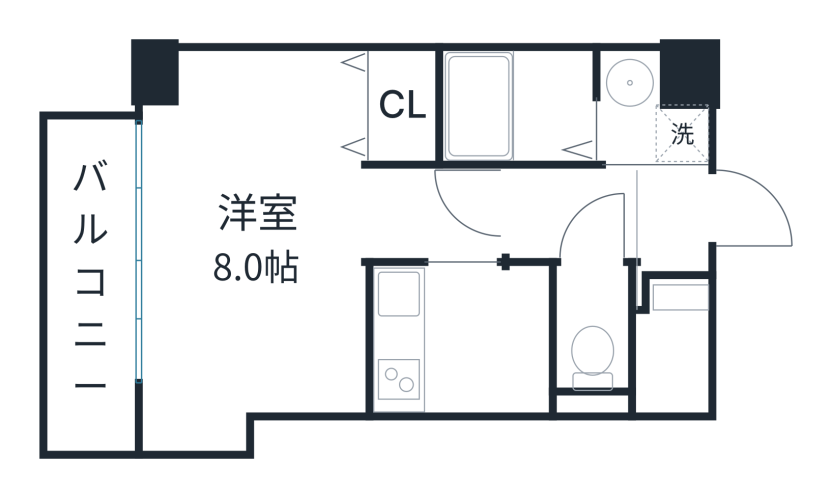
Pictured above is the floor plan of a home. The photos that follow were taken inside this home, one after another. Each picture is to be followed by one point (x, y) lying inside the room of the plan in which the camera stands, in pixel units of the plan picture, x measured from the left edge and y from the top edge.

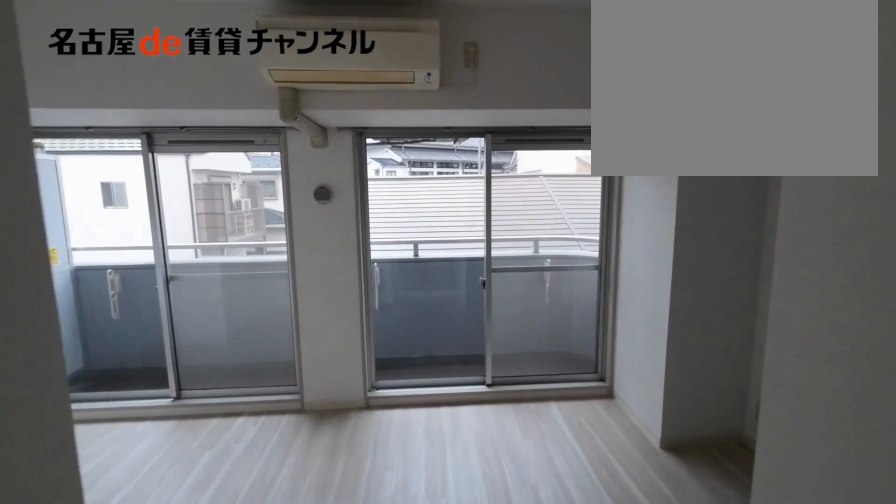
(275, 240)
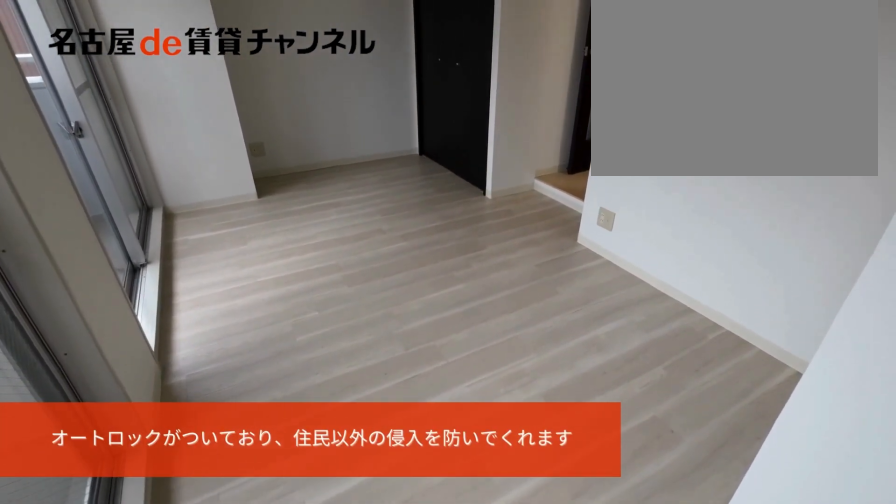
(275, 240)
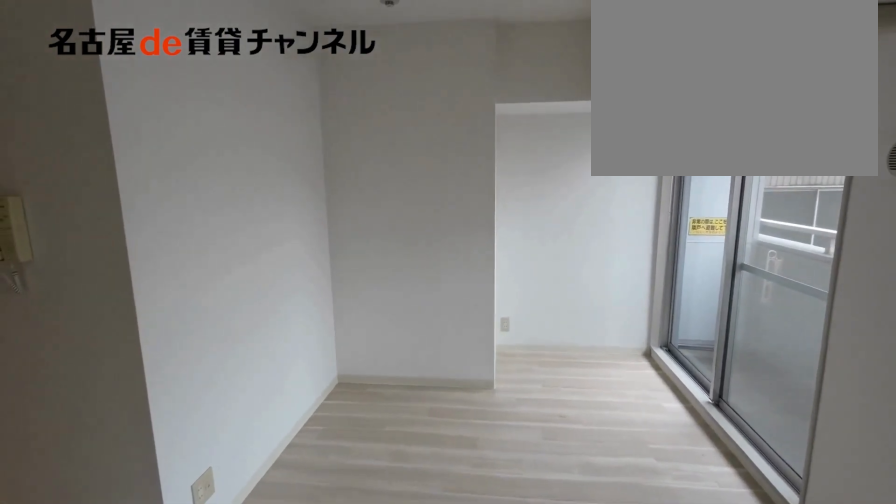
(432, 214)
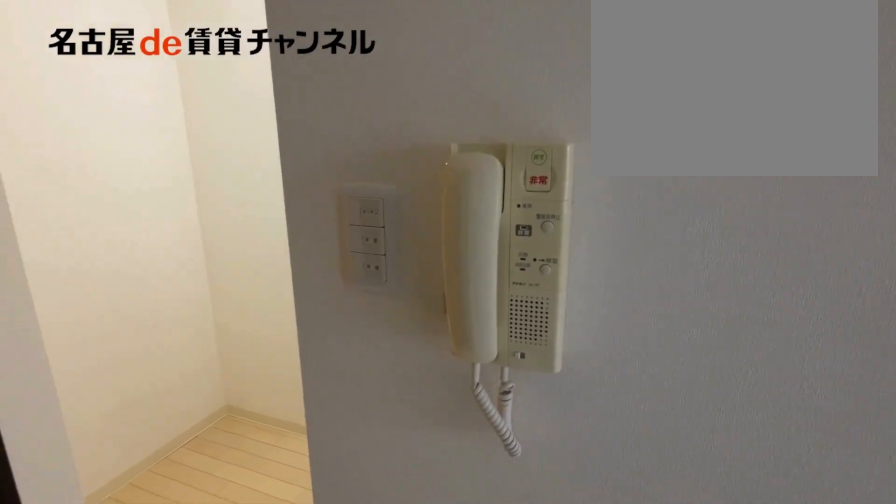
(432, 214)
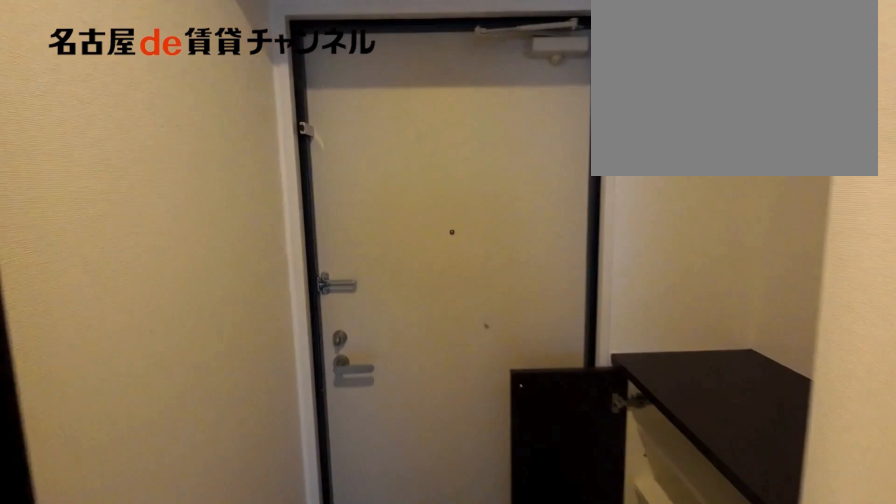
(574, 214)
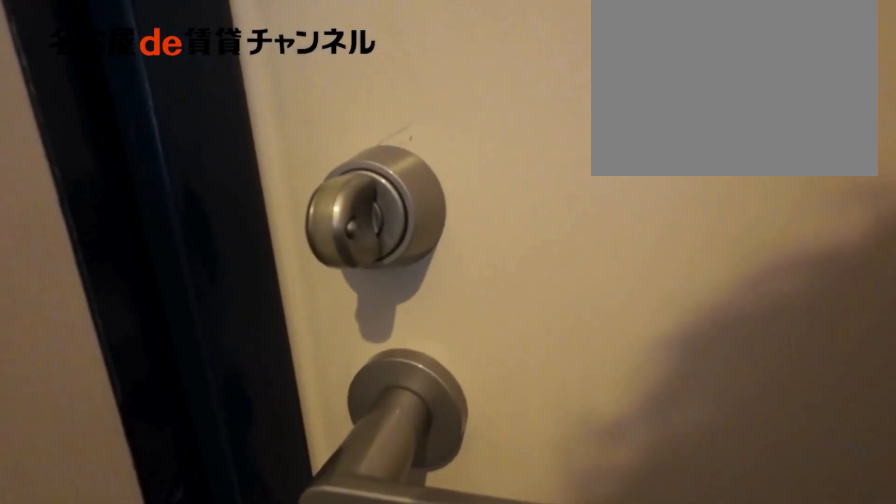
(670, 226)
